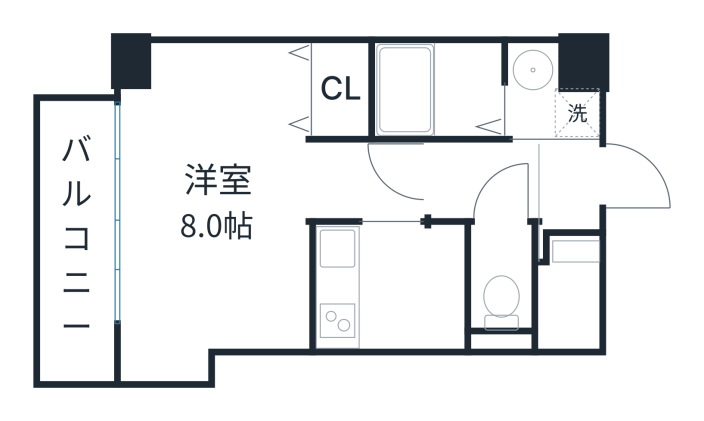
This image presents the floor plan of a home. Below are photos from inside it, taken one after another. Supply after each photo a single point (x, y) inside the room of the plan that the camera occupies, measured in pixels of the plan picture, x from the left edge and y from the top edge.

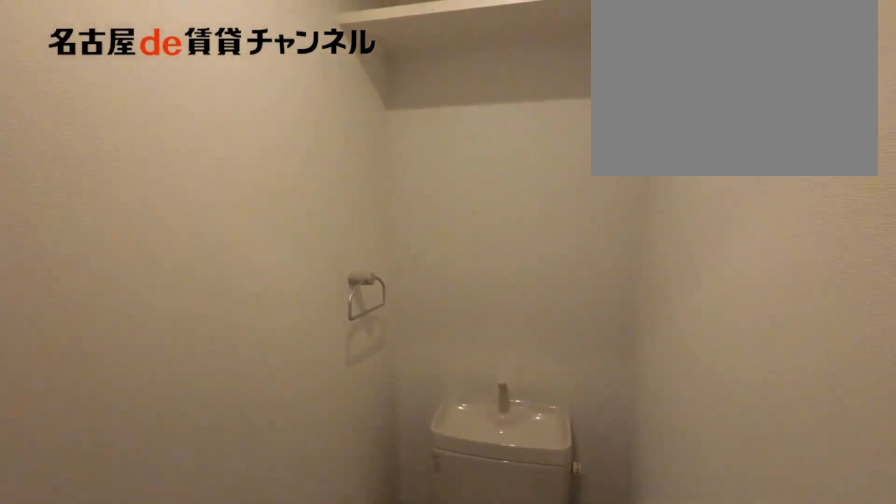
(501, 278)
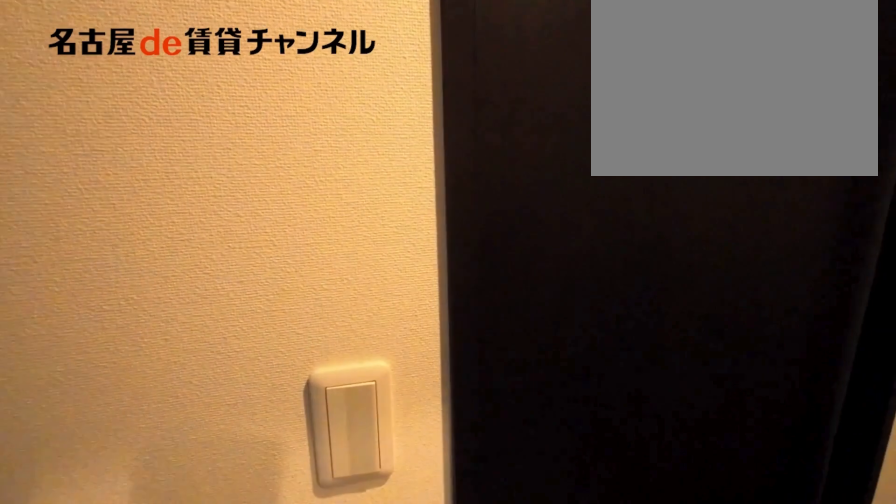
(485, 181)
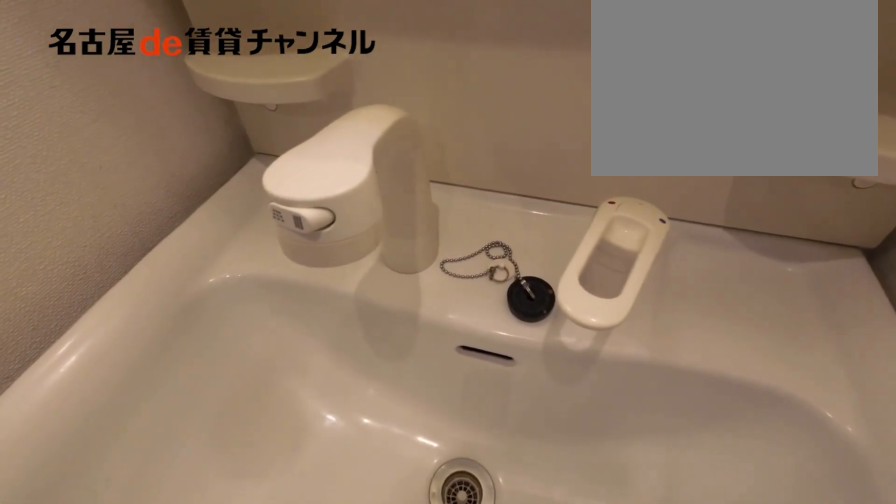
(547, 96)
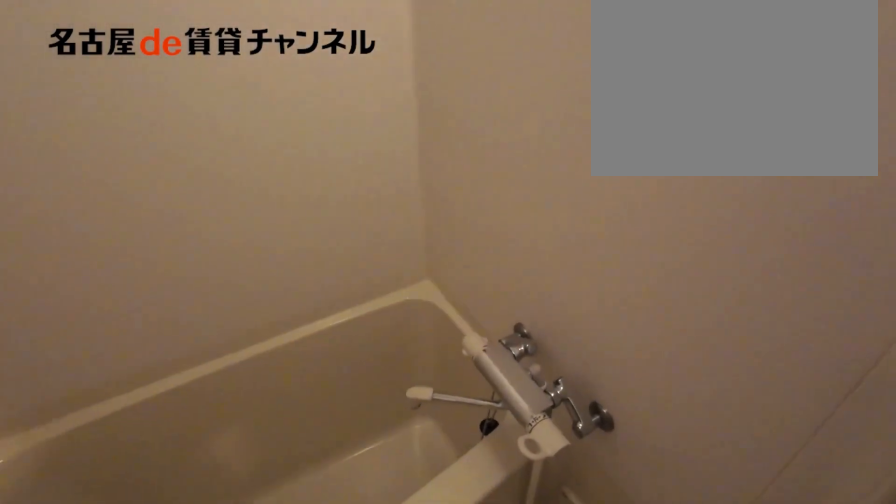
(438, 89)
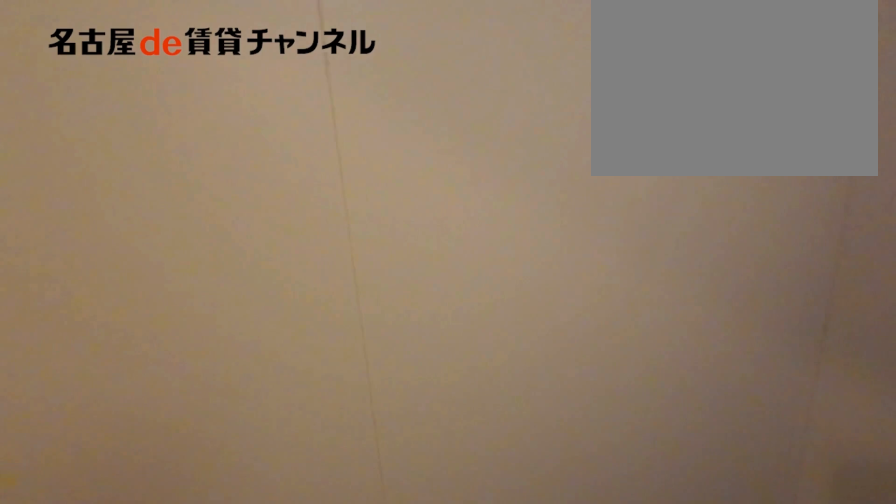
(438, 89)
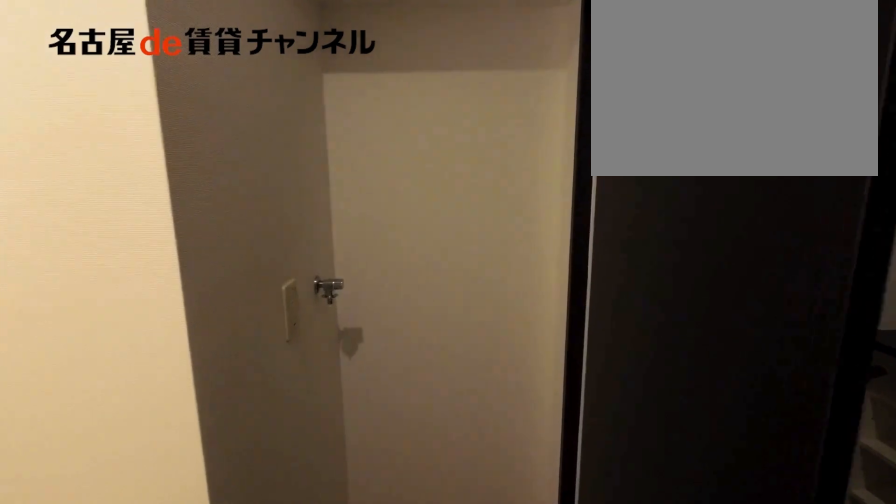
(547, 96)
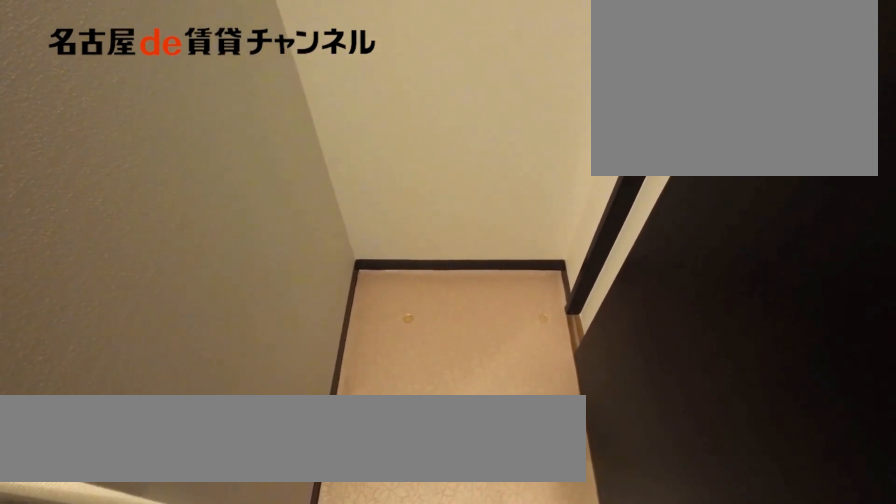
(547, 96)
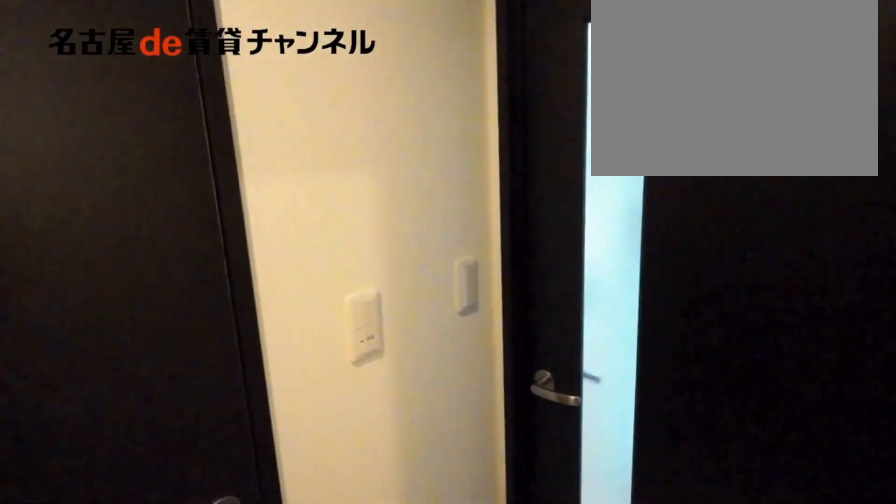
(484, 181)
